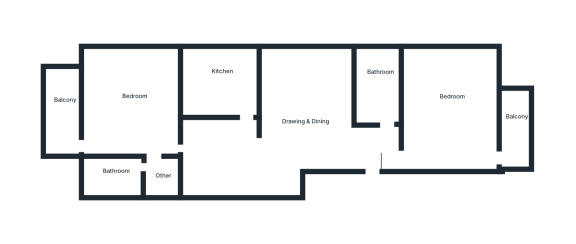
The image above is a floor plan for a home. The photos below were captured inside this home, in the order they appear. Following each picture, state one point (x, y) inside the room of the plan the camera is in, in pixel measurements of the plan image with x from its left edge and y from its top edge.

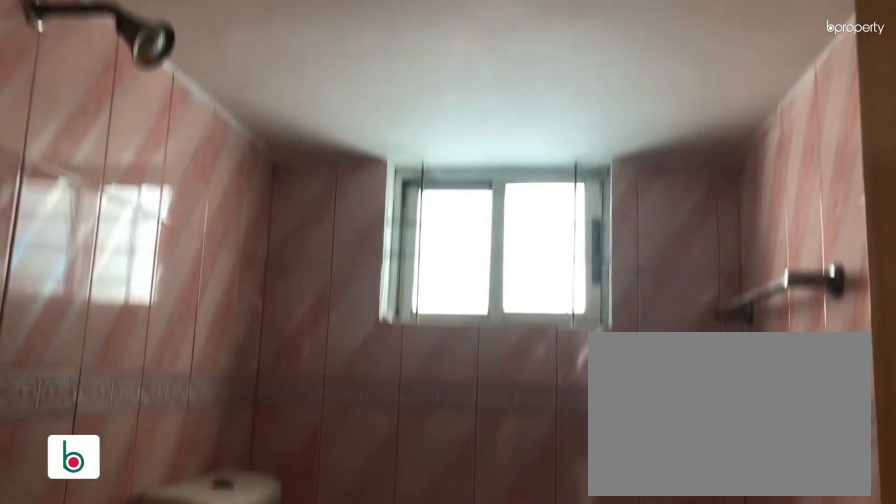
(381, 93)
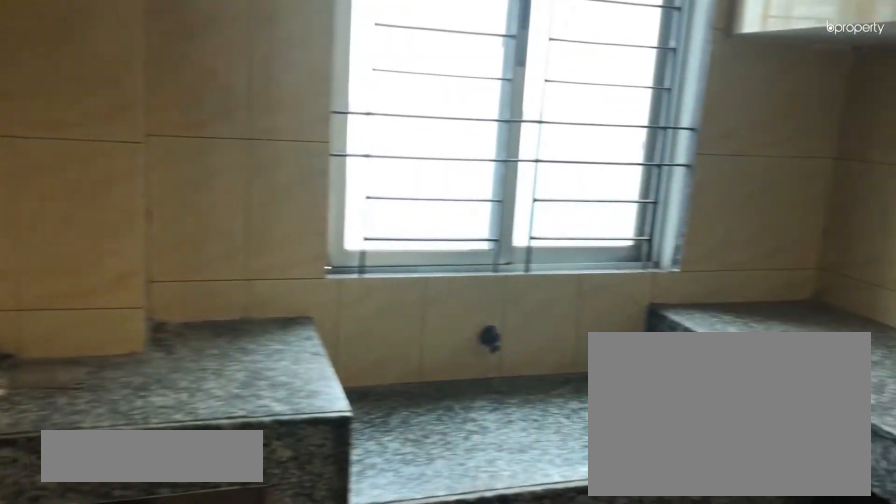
(225, 82)
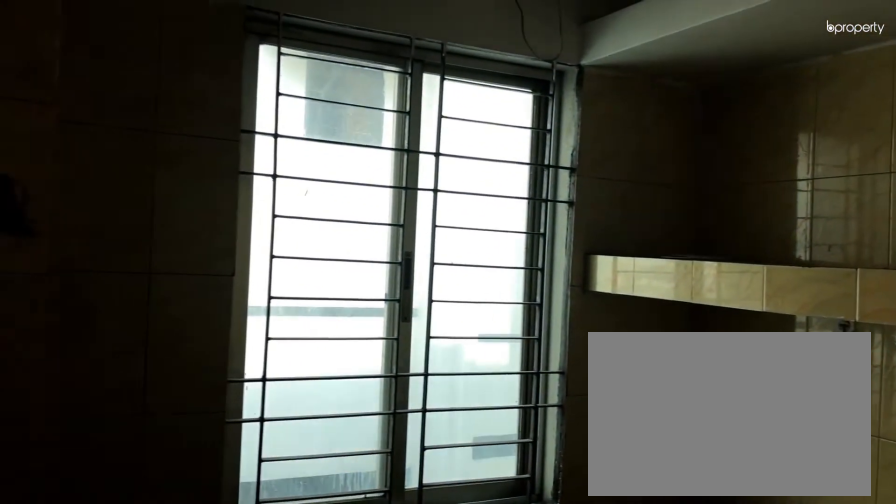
(225, 82)
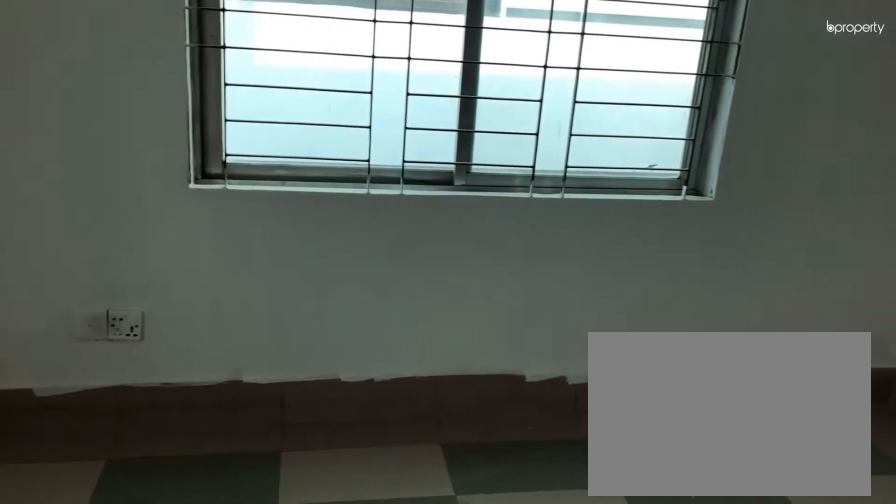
(131, 101)
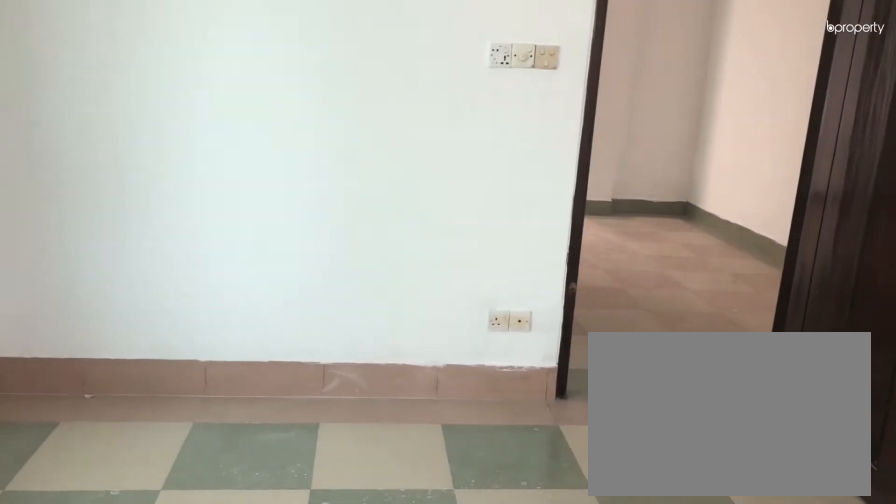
(131, 101)
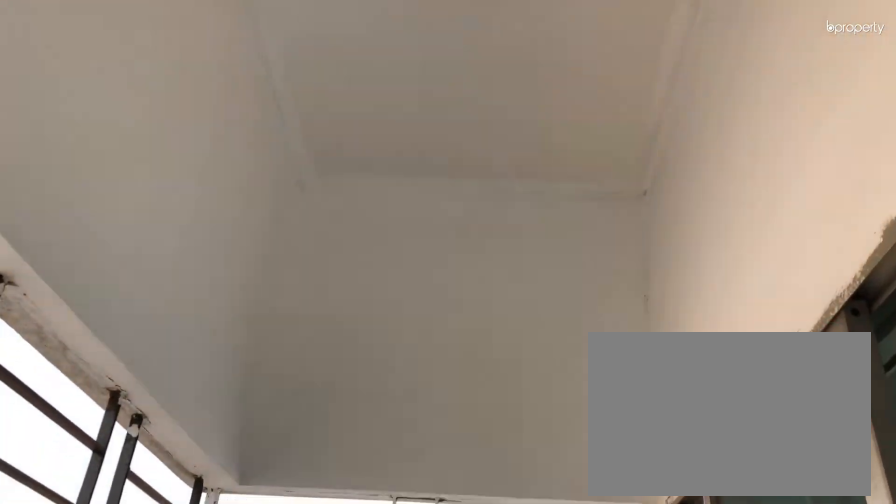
(61, 104)
